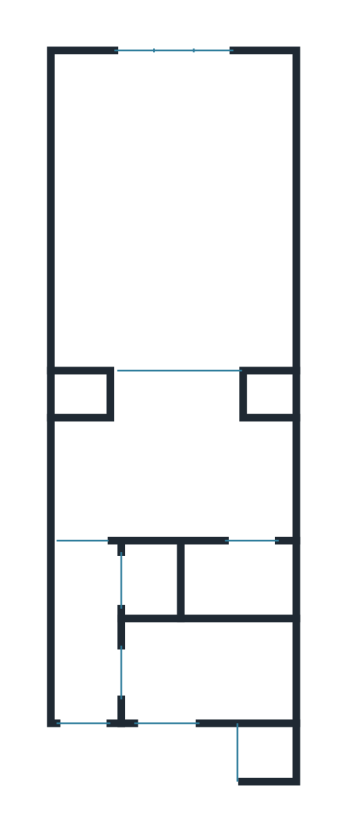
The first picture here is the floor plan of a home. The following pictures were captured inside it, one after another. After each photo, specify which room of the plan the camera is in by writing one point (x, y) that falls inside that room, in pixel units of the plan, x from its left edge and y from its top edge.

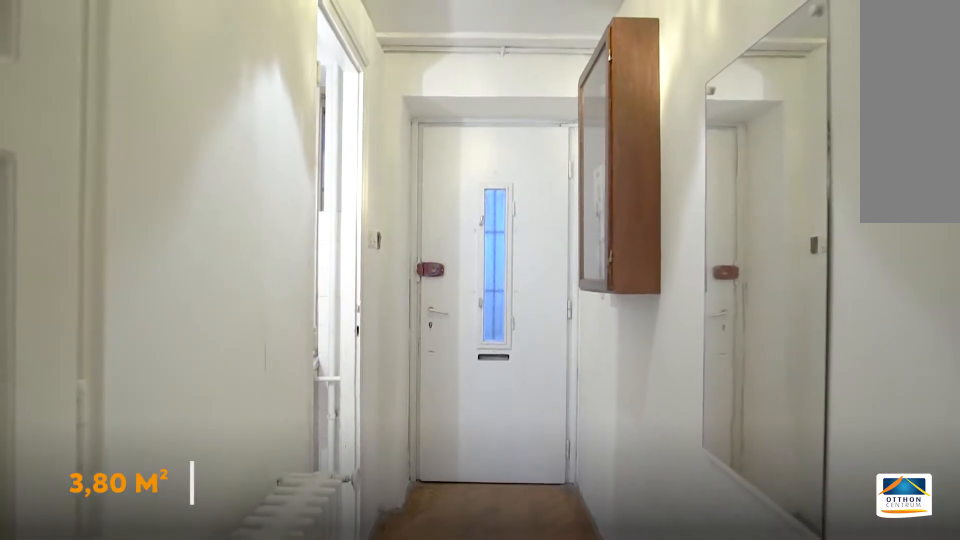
(85, 640)
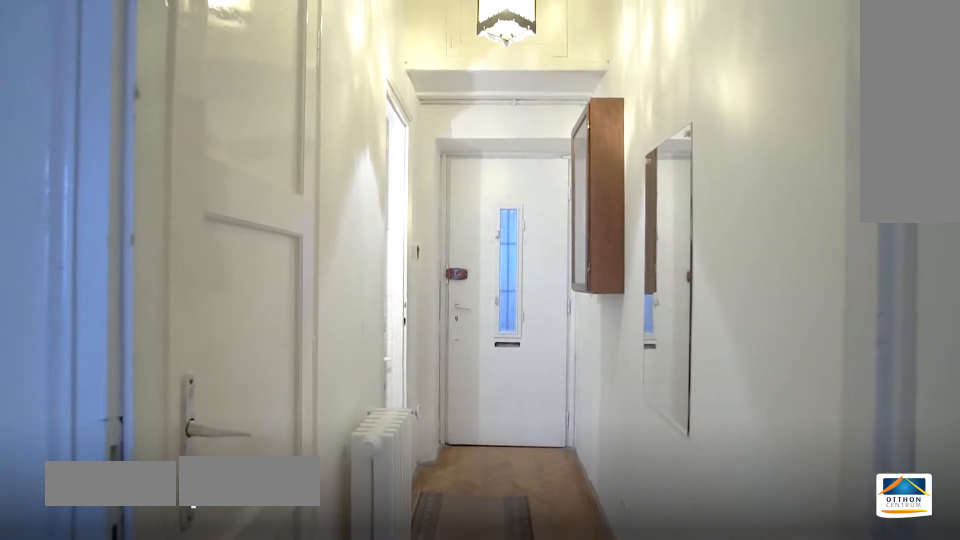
(85, 641)
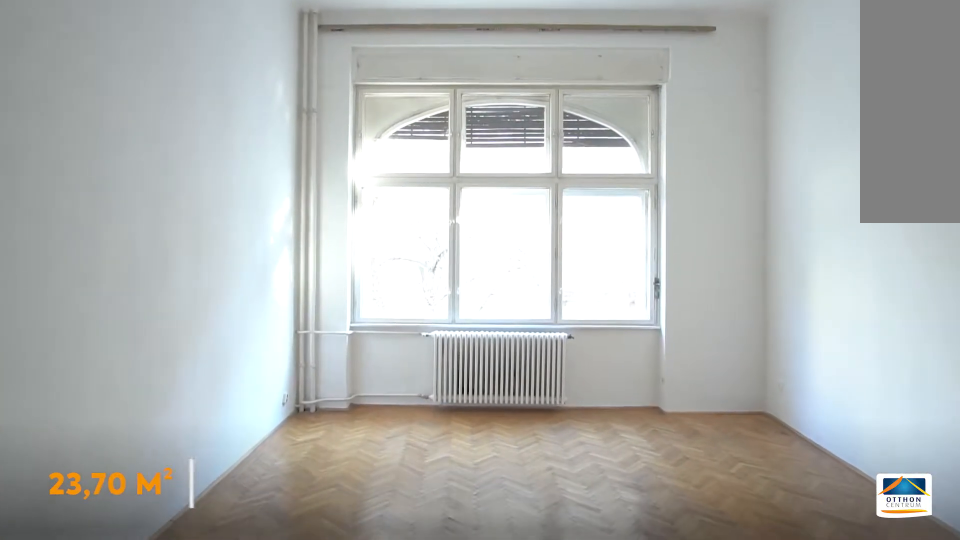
(179, 215)
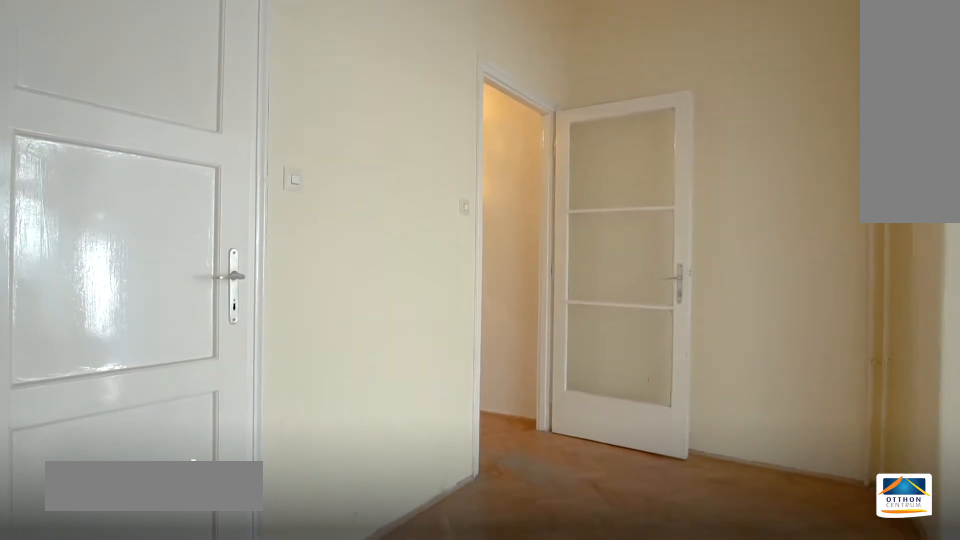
(179, 469)
